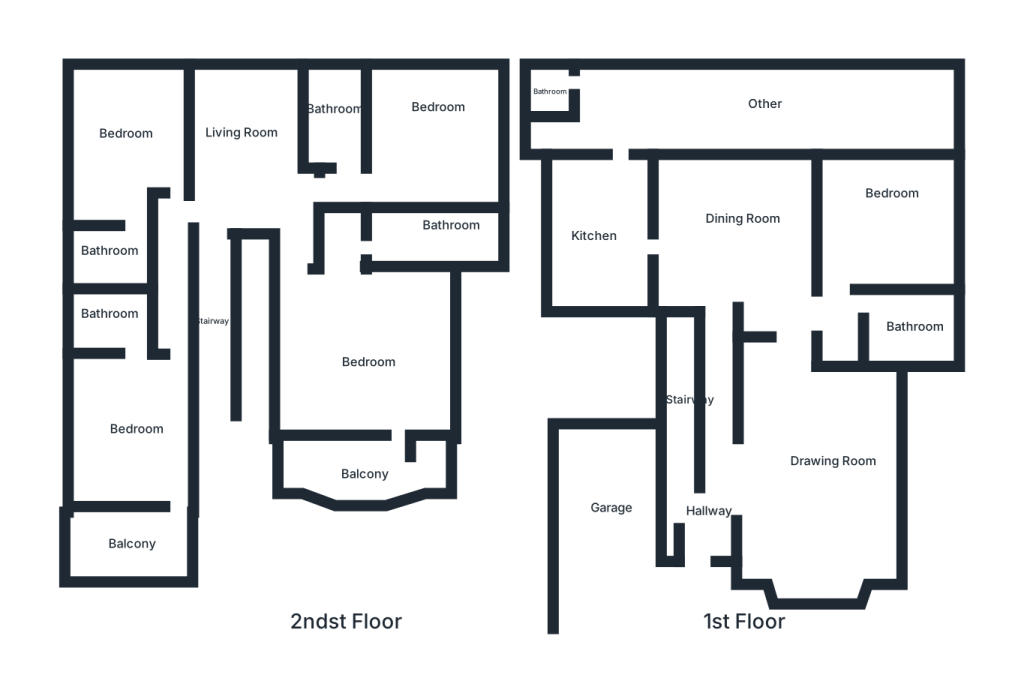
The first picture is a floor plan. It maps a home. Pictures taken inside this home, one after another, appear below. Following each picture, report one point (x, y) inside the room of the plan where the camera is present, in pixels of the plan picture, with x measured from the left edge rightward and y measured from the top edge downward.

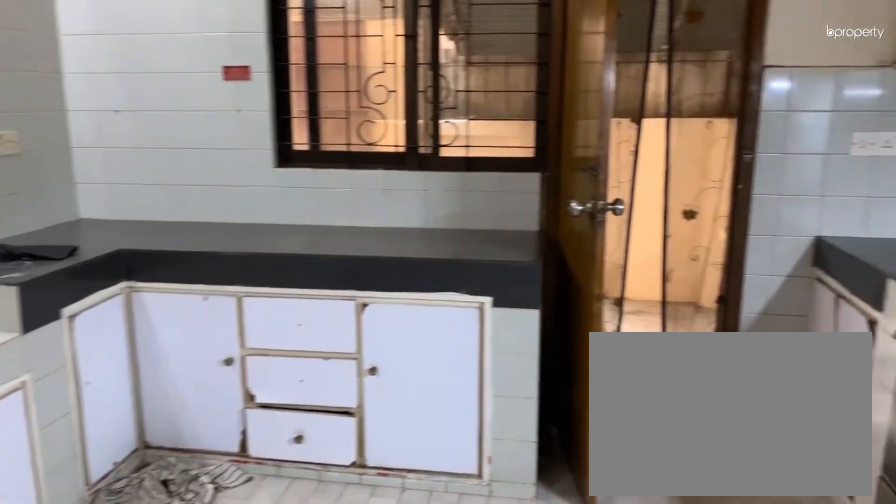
(577, 234)
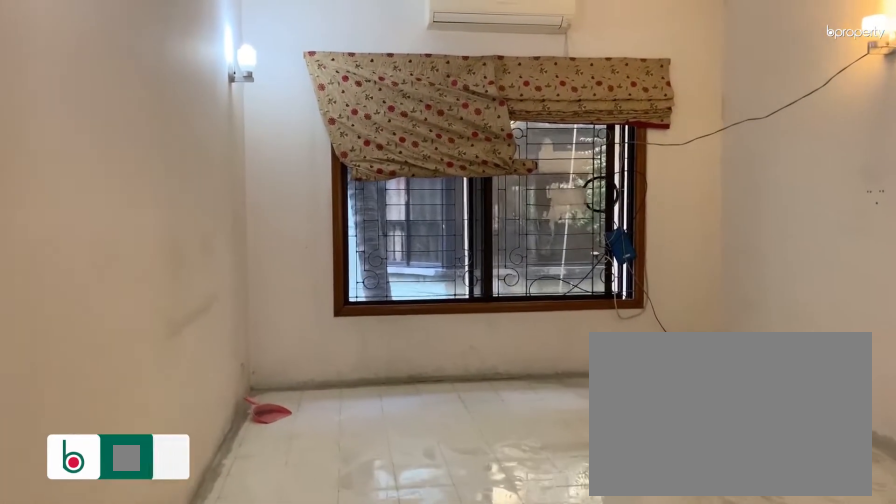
(242, 133)
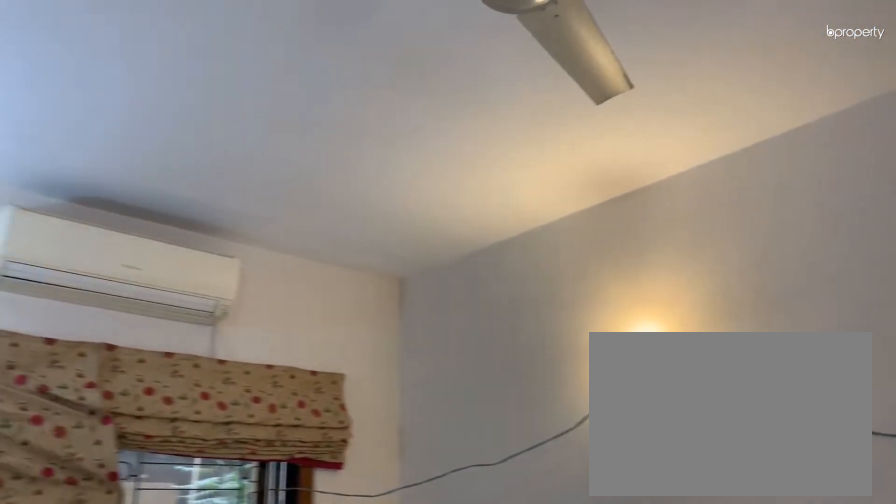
(242, 133)
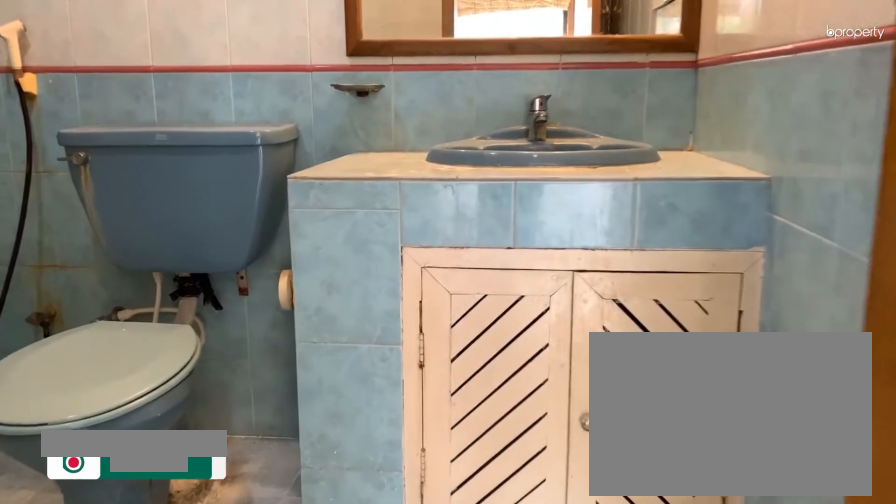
(117, 335)
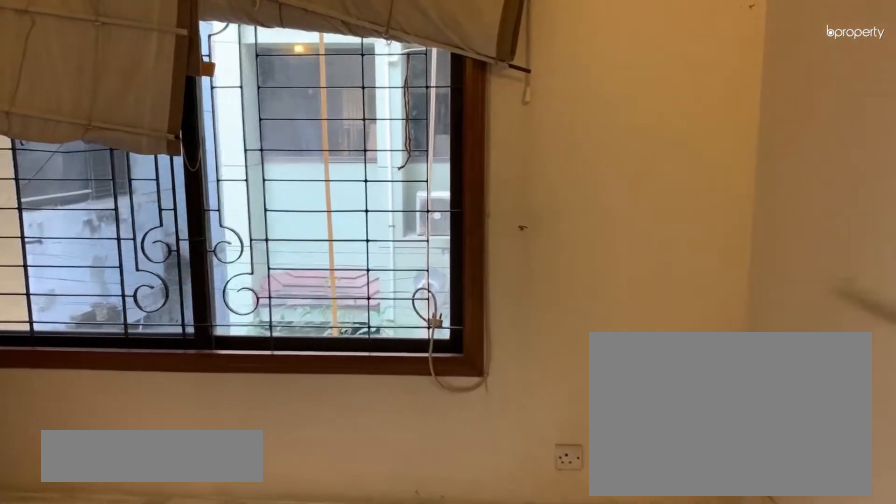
(159, 164)
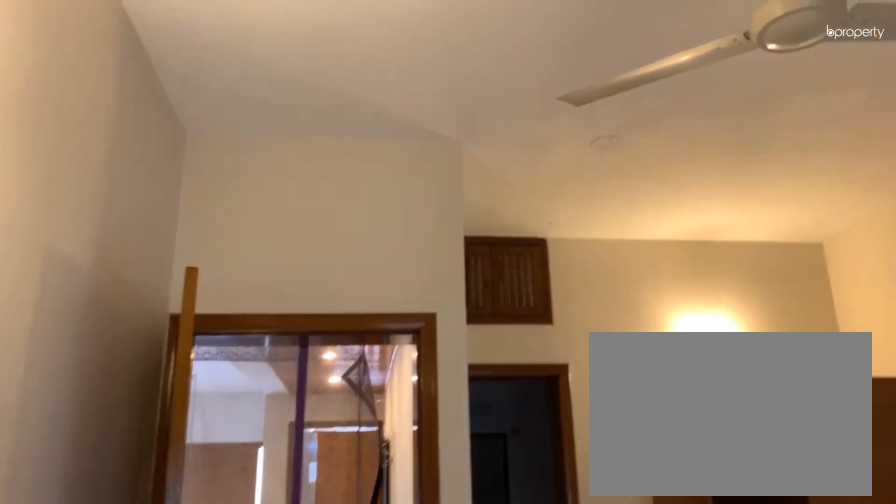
(124, 135)
